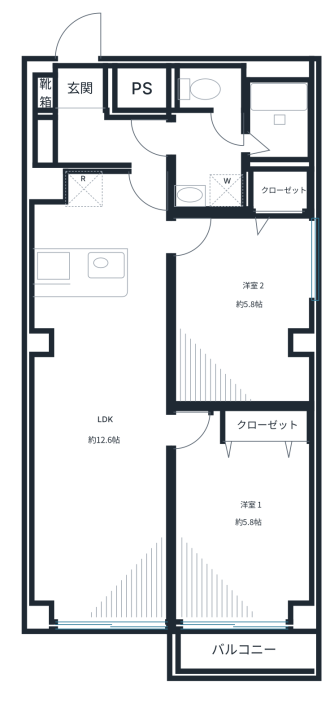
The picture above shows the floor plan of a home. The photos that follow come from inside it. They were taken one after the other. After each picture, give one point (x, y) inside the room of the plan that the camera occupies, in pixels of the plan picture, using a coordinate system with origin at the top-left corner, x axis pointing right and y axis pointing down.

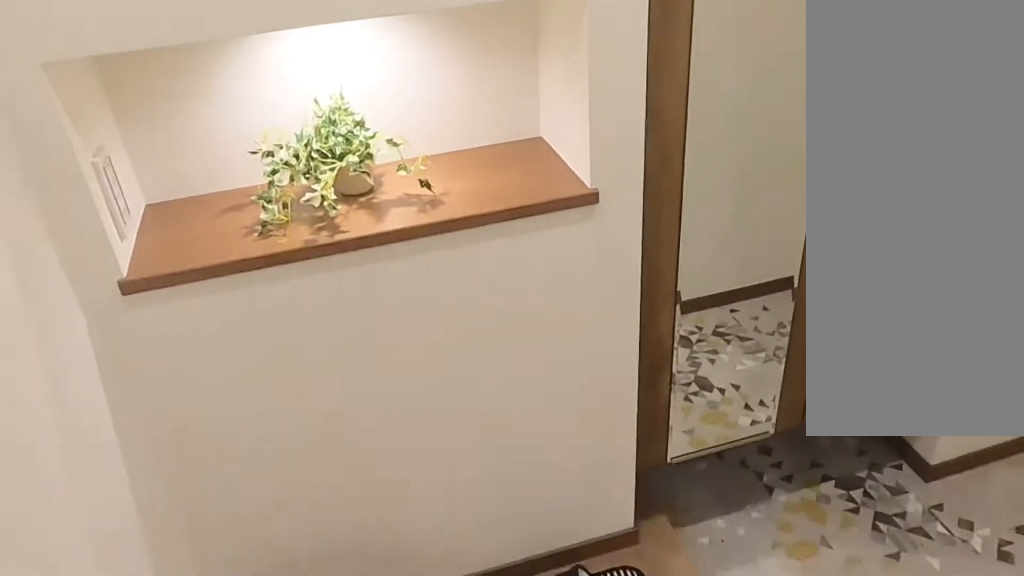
(89, 123)
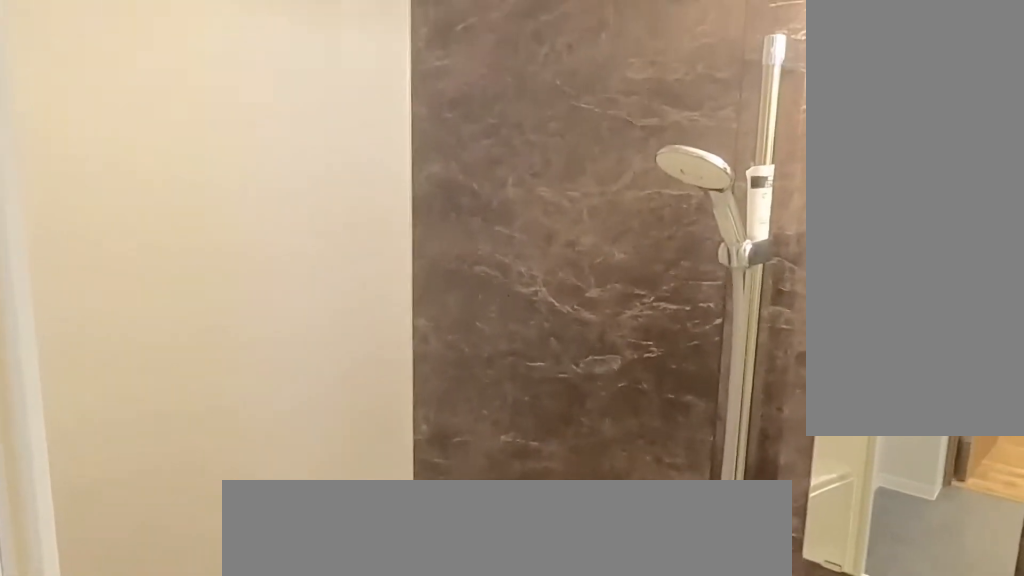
(234, 152)
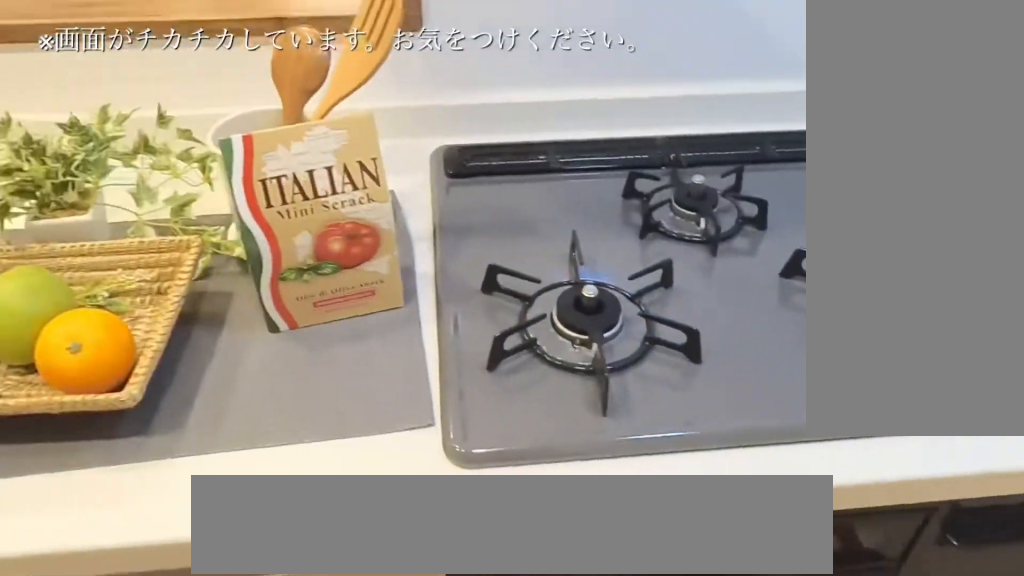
(88, 215)
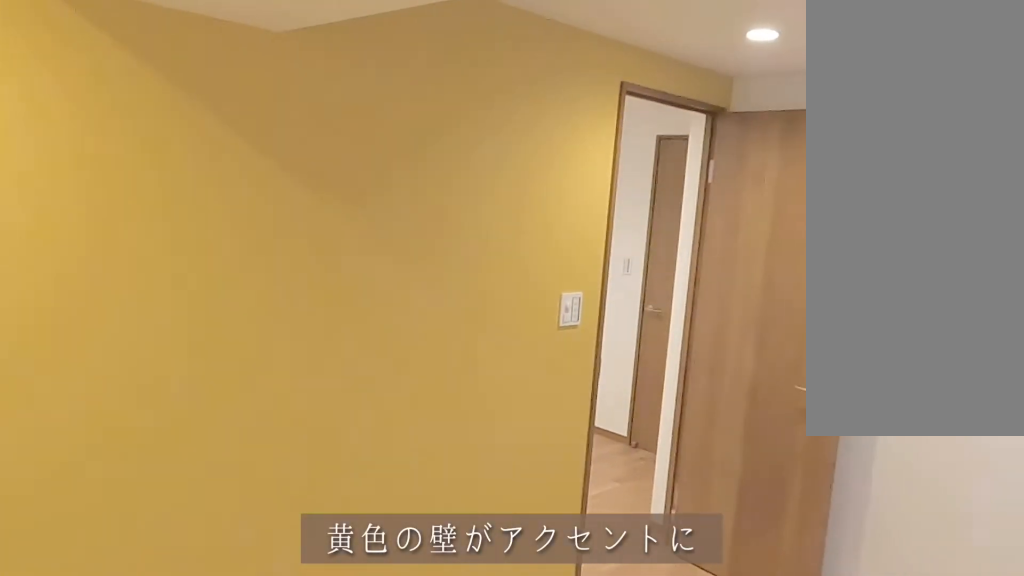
(255, 305)
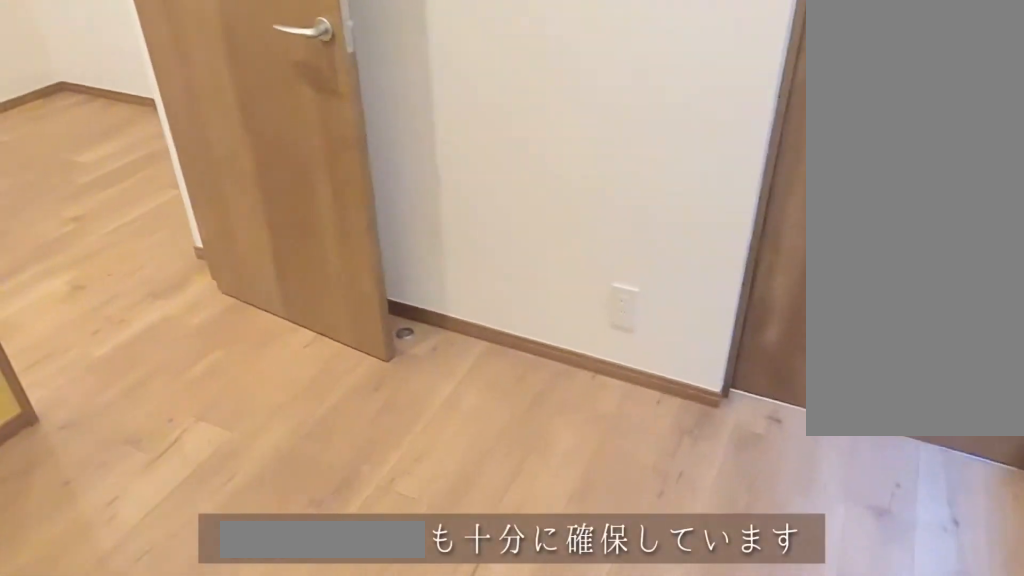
(255, 305)
